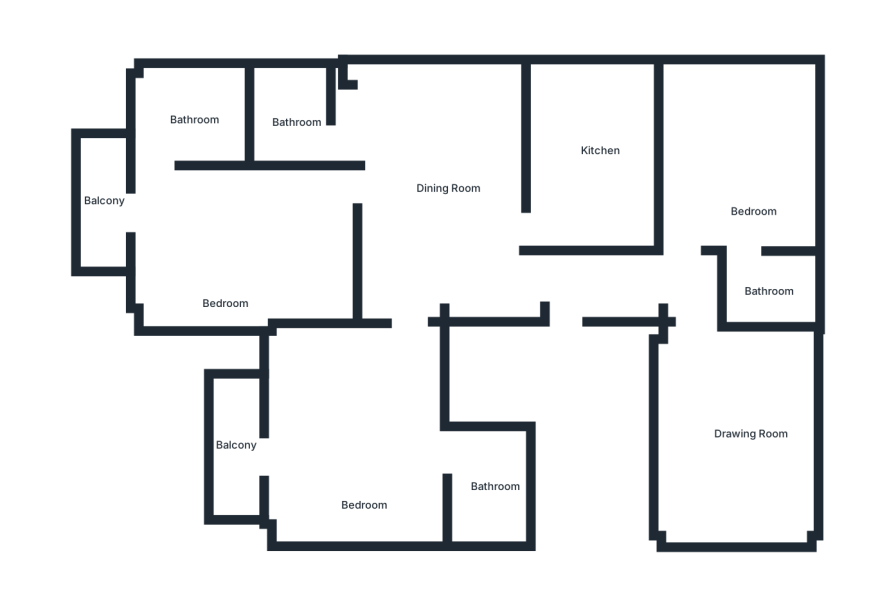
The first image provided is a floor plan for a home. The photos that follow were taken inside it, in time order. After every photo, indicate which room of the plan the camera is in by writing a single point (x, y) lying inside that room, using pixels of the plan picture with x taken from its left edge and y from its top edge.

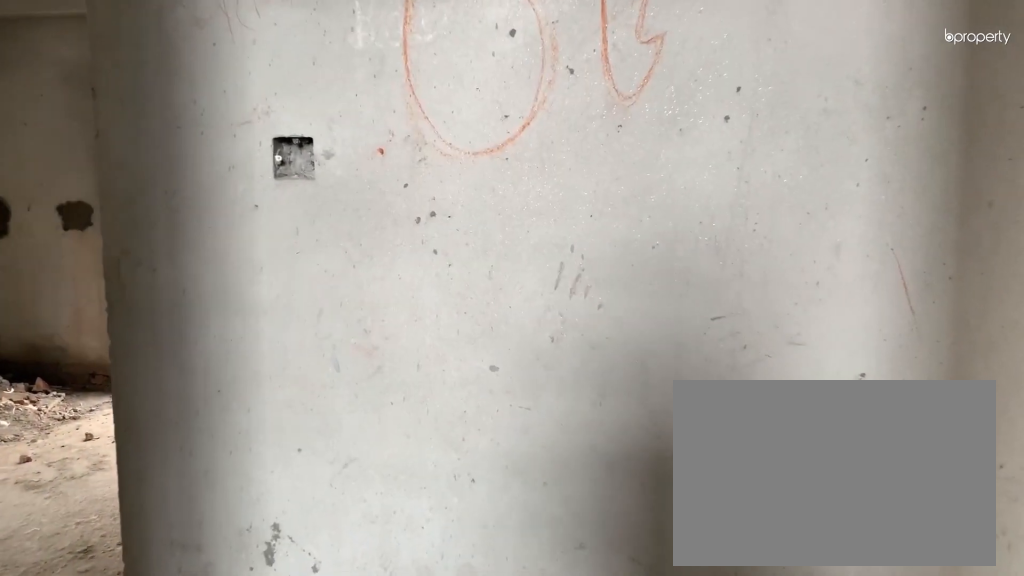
(531, 285)
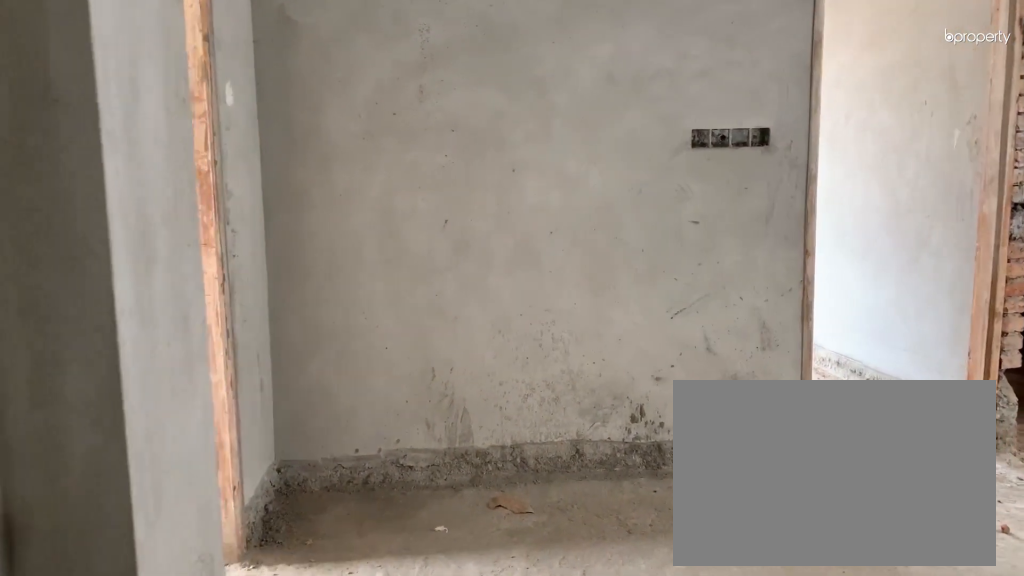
(434, 173)
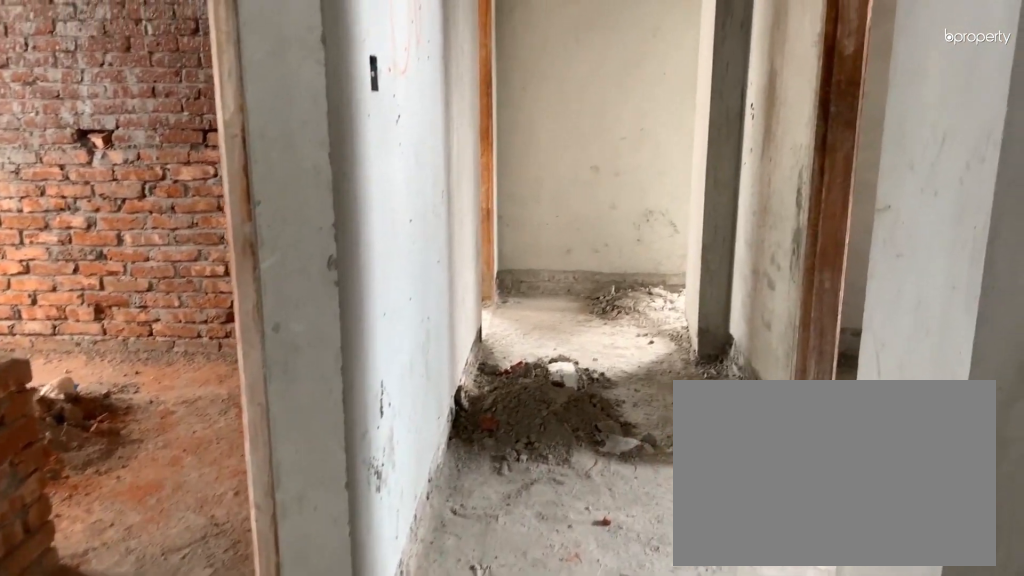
(434, 172)
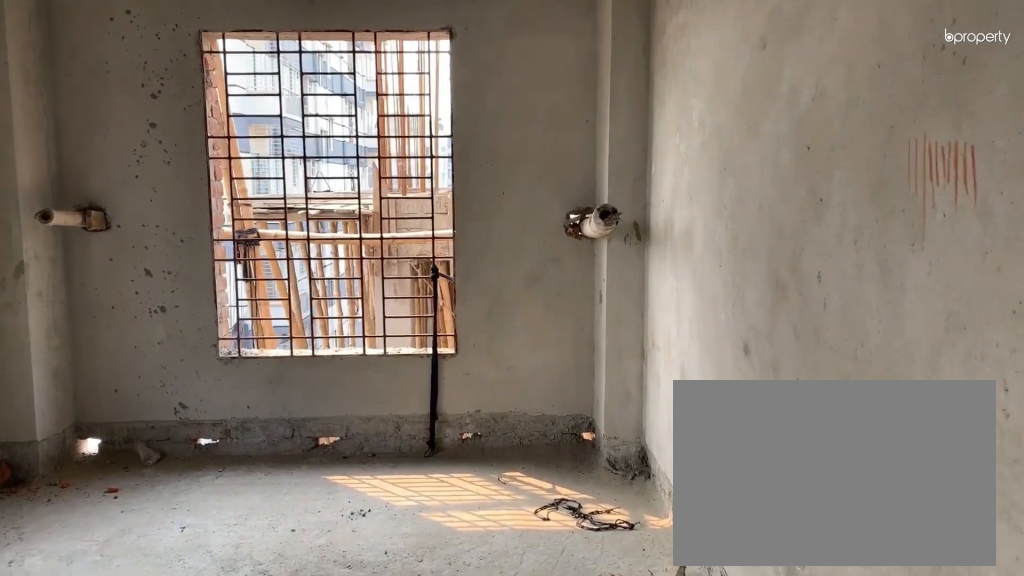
(749, 418)
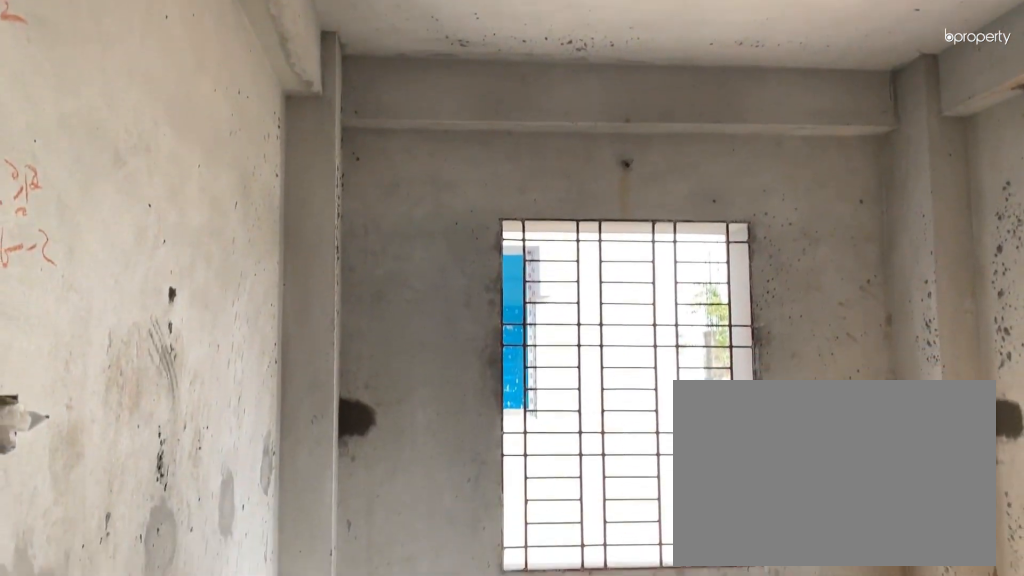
(750, 173)
